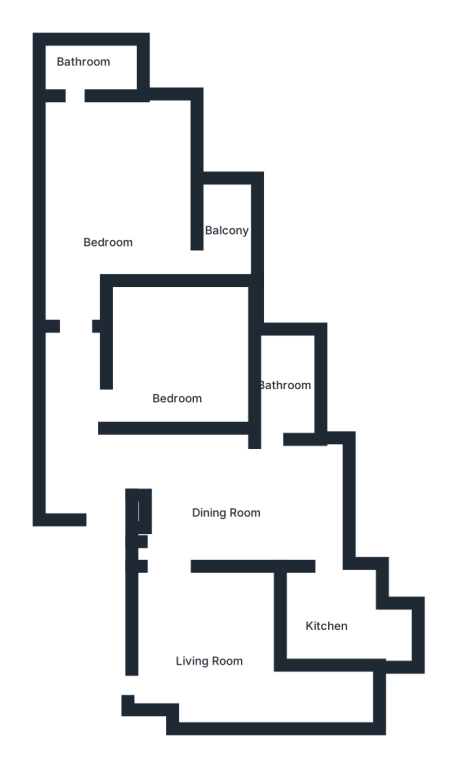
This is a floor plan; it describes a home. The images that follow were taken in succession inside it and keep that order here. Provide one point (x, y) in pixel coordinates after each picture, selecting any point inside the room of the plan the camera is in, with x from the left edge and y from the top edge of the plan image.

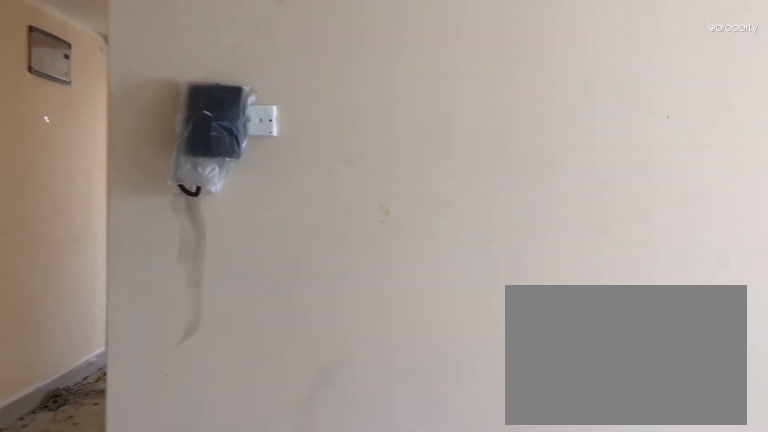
(94, 518)
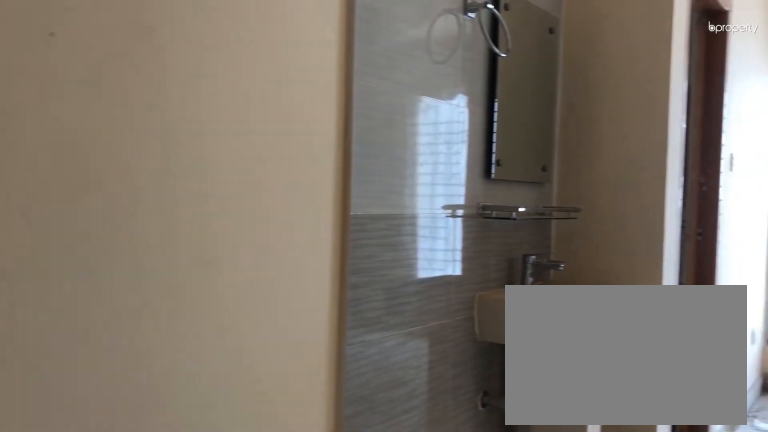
(225, 511)
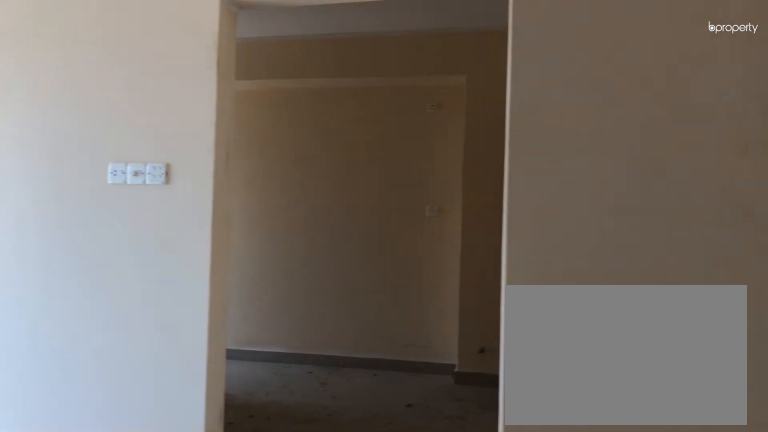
(225, 511)
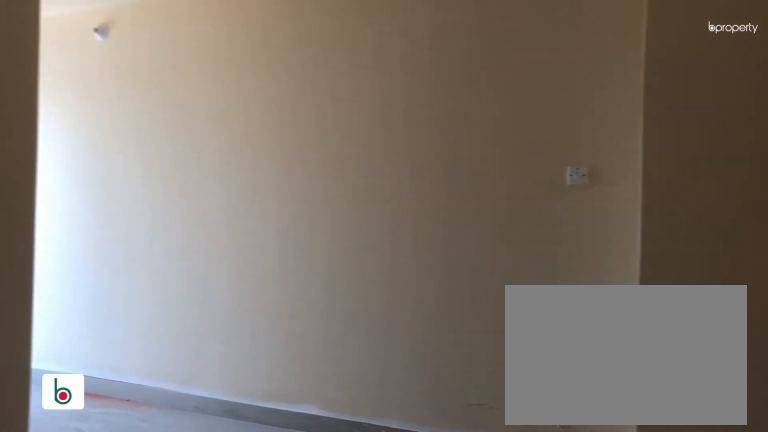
(205, 656)
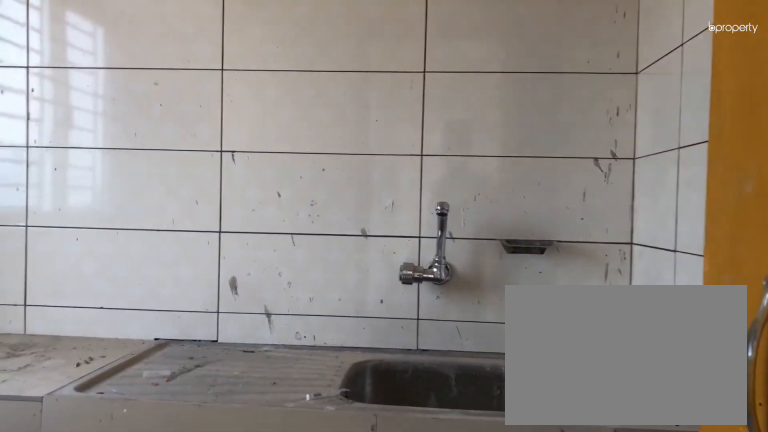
(334, 620)
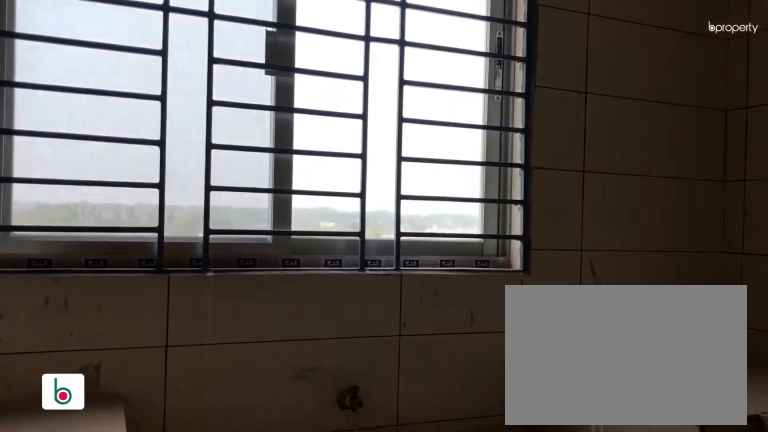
(334, 620)
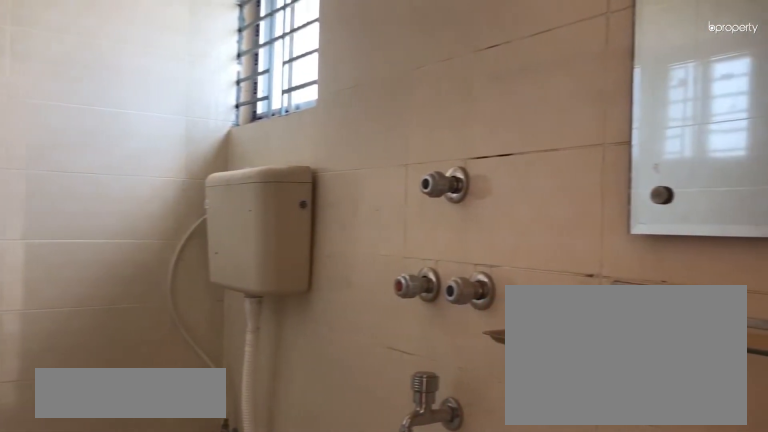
(293, 375)
